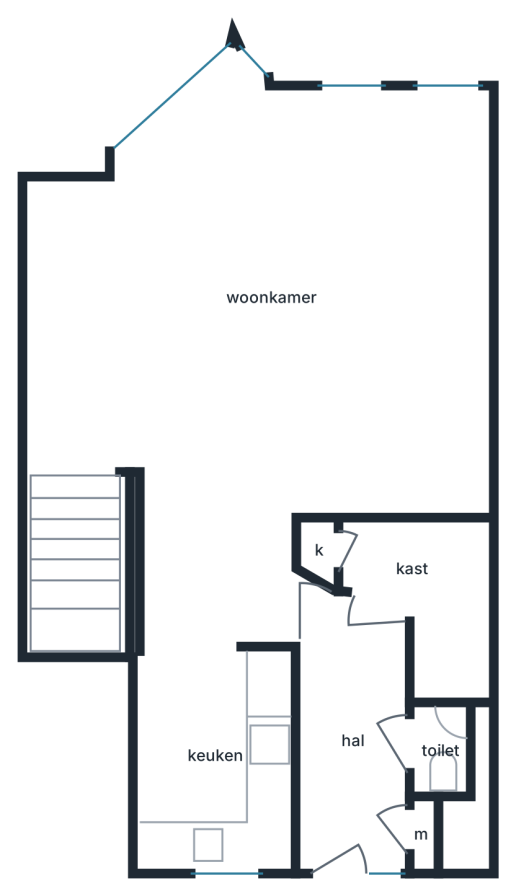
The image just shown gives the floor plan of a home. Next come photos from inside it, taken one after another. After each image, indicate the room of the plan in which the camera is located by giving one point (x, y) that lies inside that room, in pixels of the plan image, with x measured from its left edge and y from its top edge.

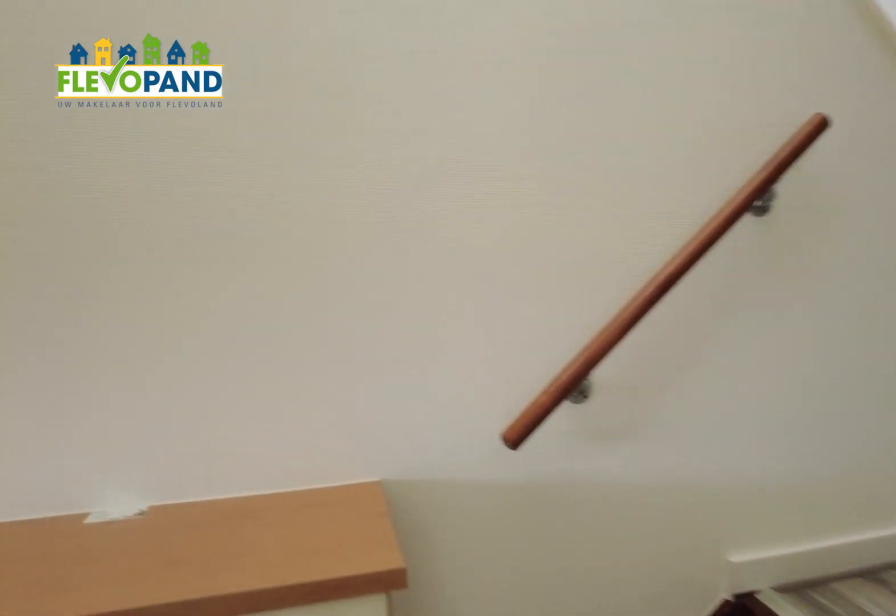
(270, 433)
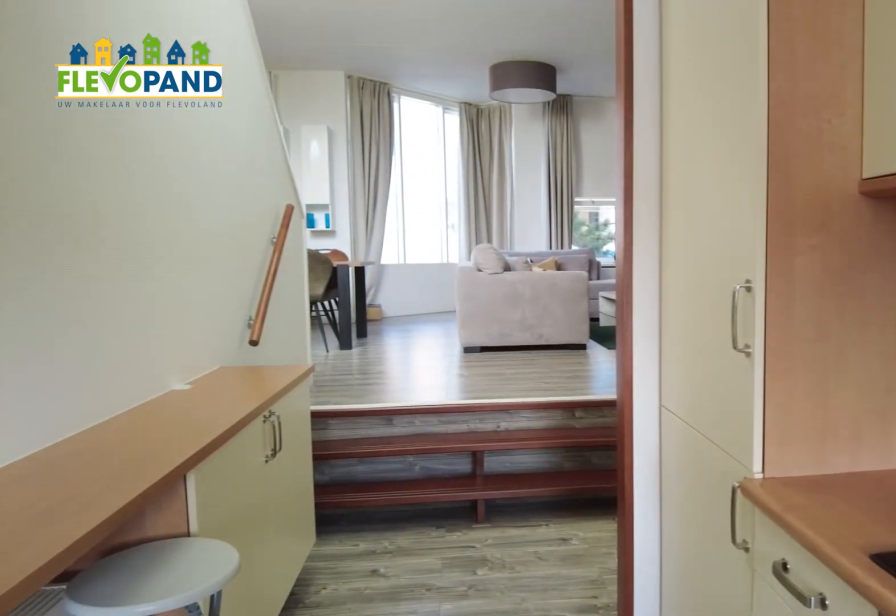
(216, 757)
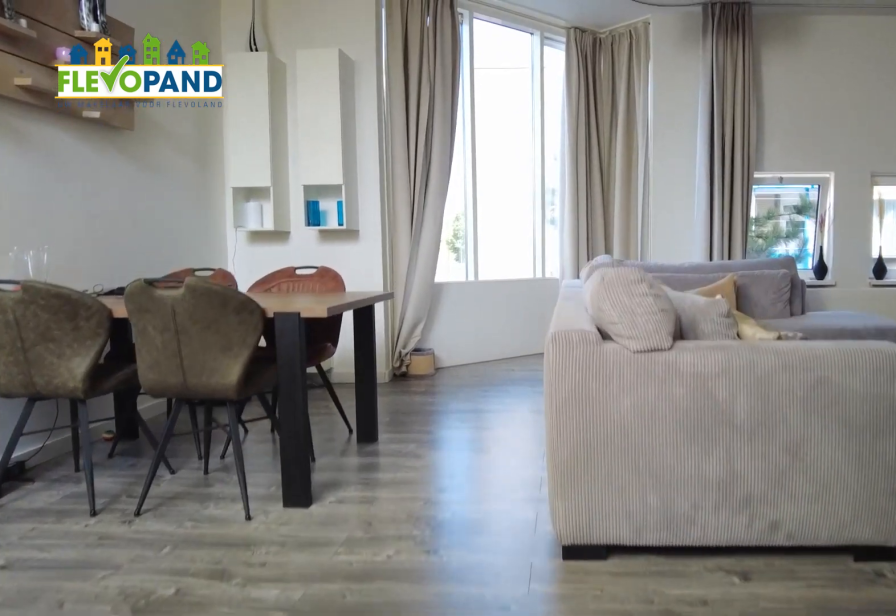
(270, 431)
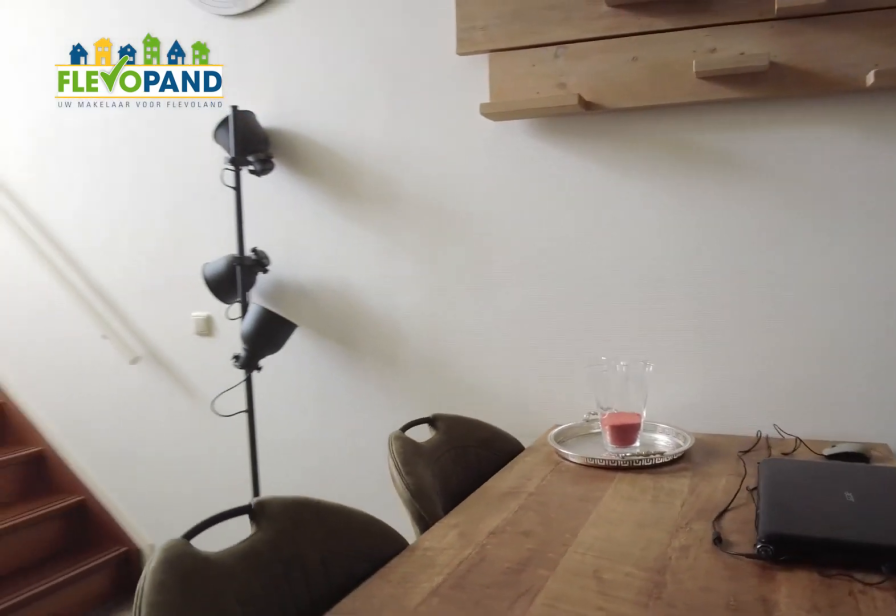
(270, 431)
